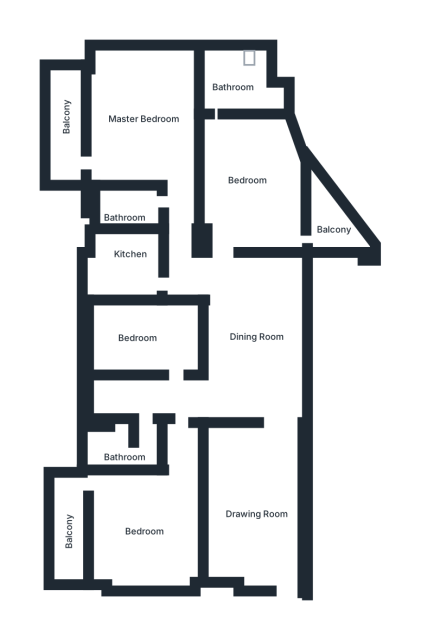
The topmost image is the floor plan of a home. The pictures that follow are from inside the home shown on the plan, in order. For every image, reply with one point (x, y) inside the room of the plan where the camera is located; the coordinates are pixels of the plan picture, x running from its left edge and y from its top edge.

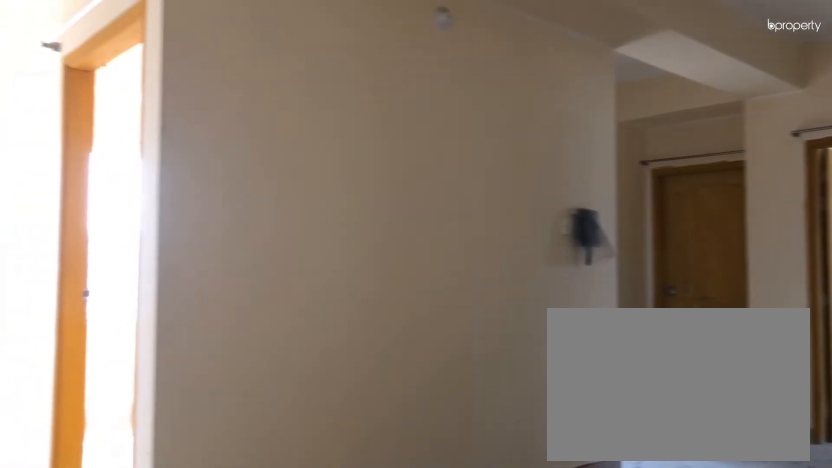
(256, 342)
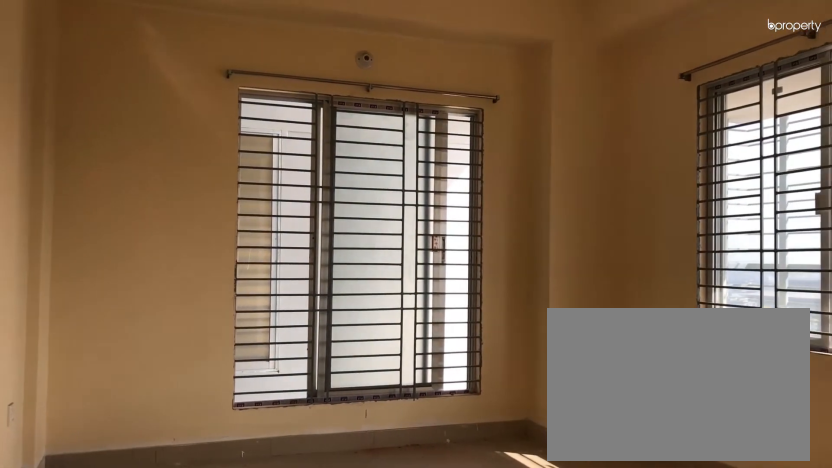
(144, 531)
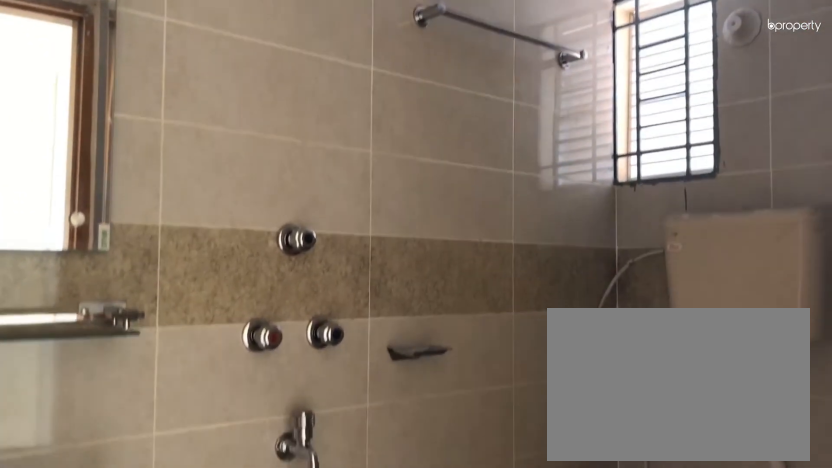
(118, 444)
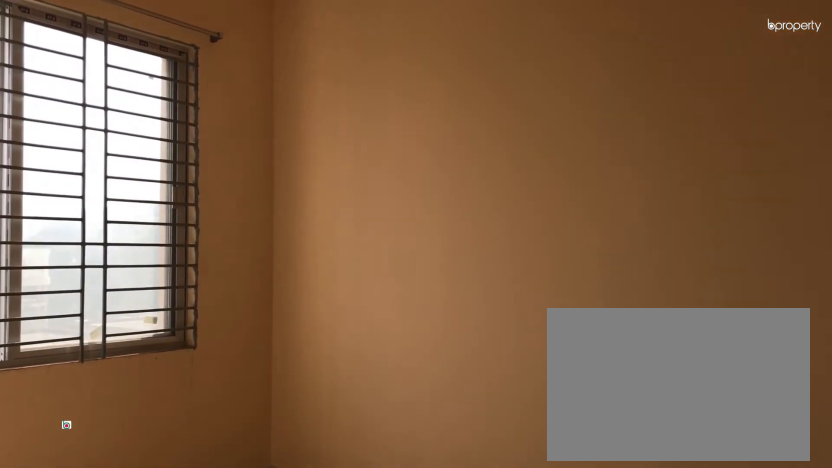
(135, 336)
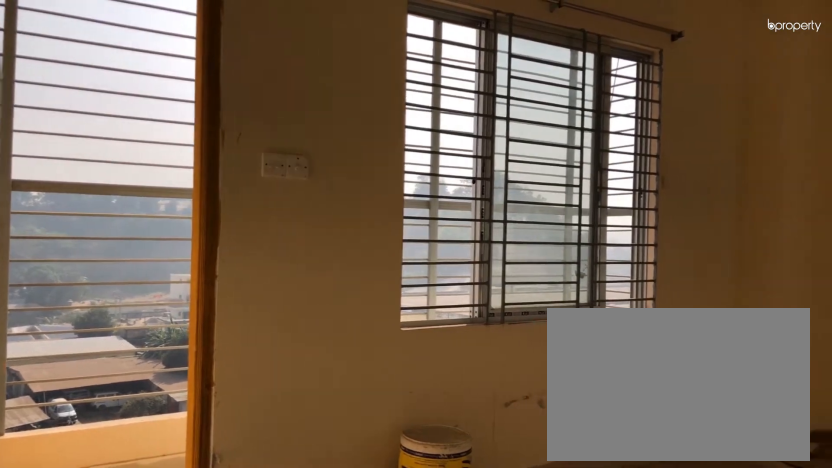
(141, 116)
